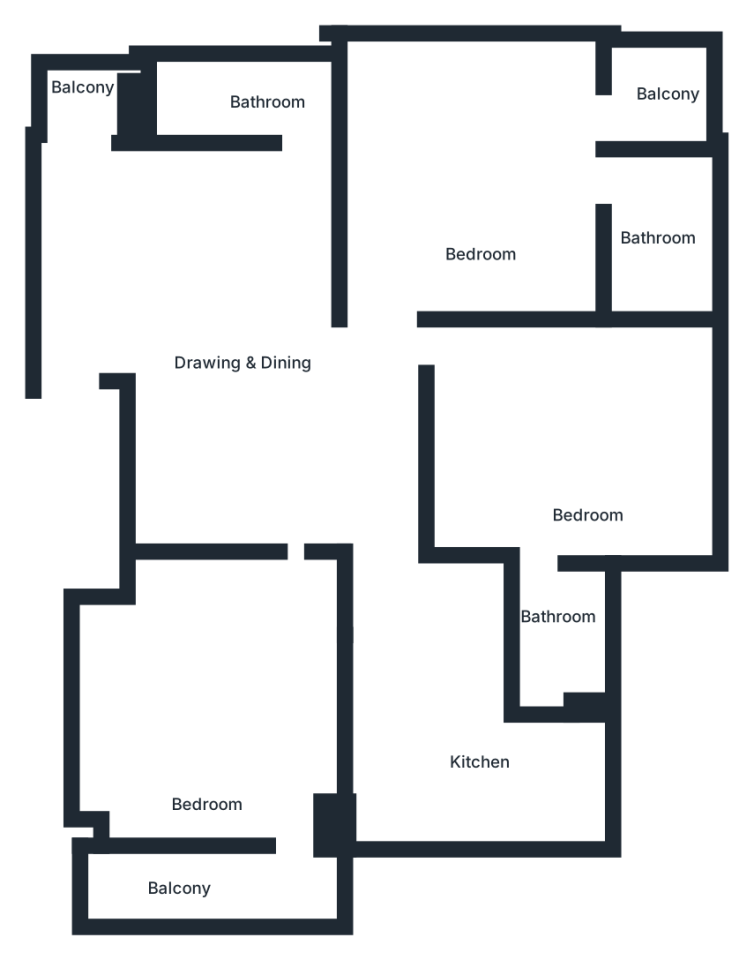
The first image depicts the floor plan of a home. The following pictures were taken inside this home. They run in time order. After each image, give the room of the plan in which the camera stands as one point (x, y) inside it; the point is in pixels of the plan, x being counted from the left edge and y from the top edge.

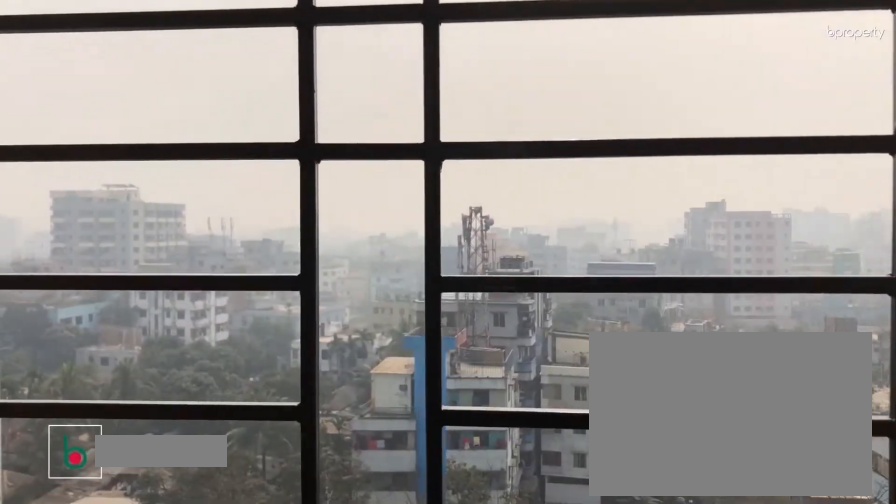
(89, 85)
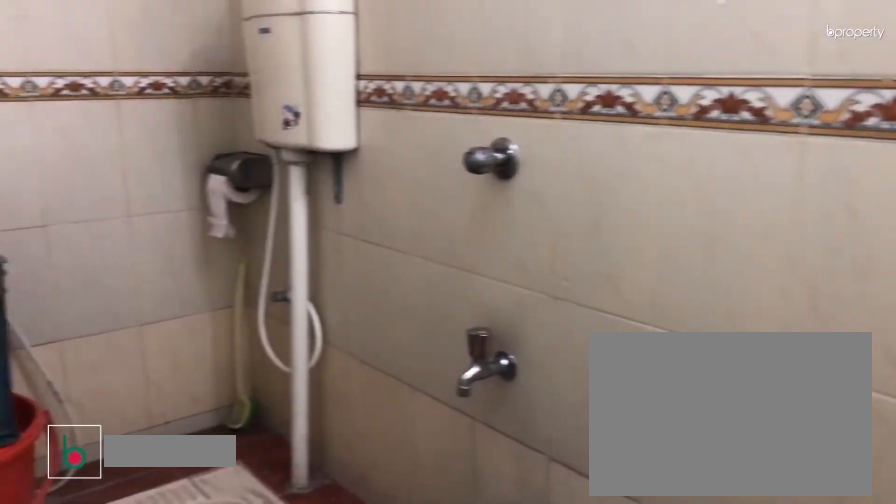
(259, 98)
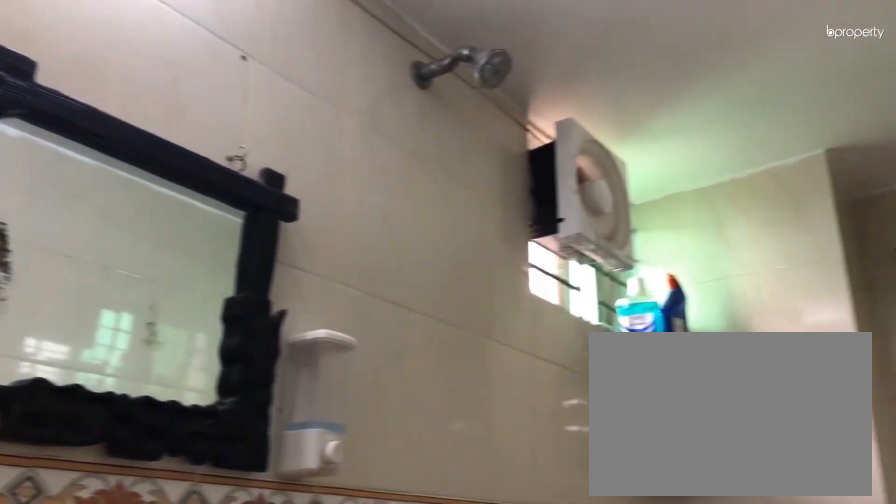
(560, 640)
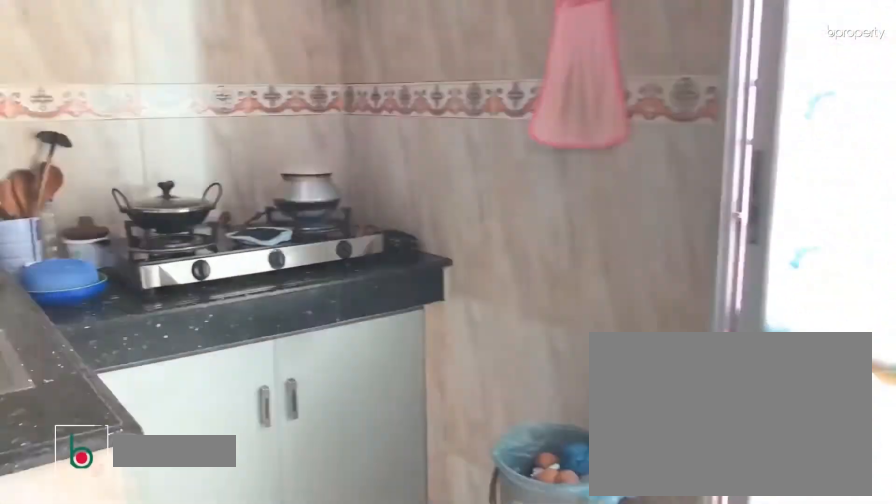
(496, 778)
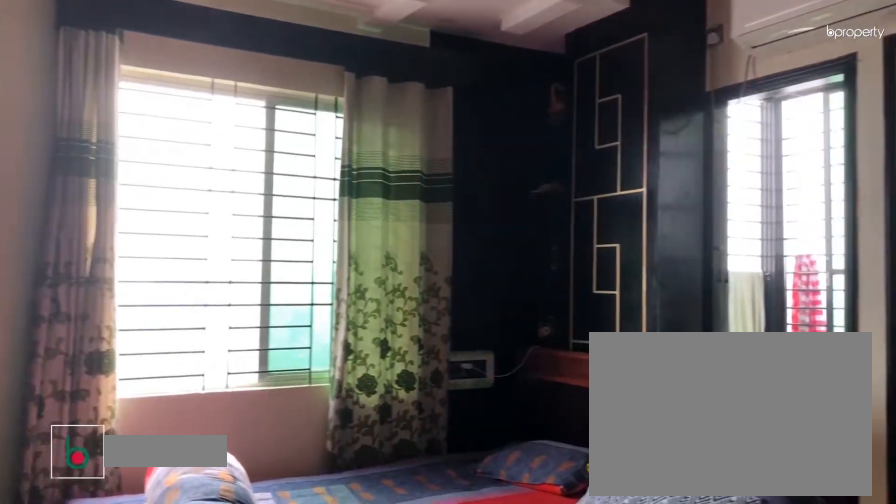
(482, 191)
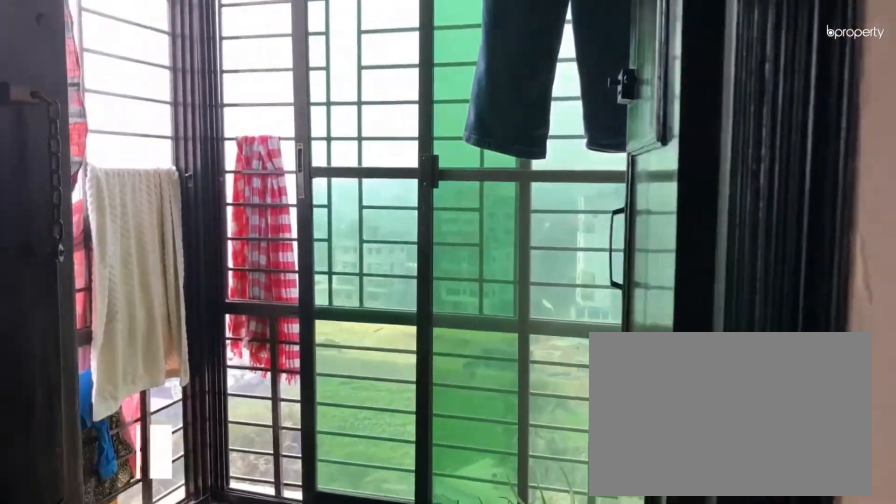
(671, 99)
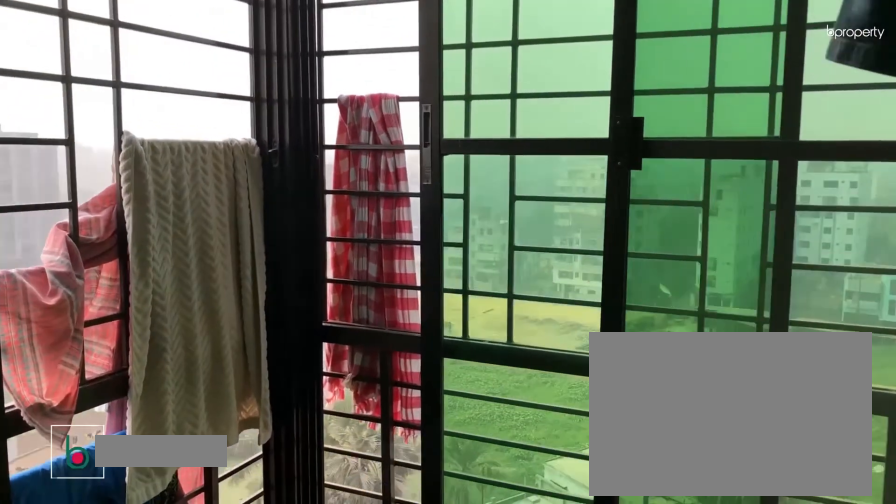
(671, 99)
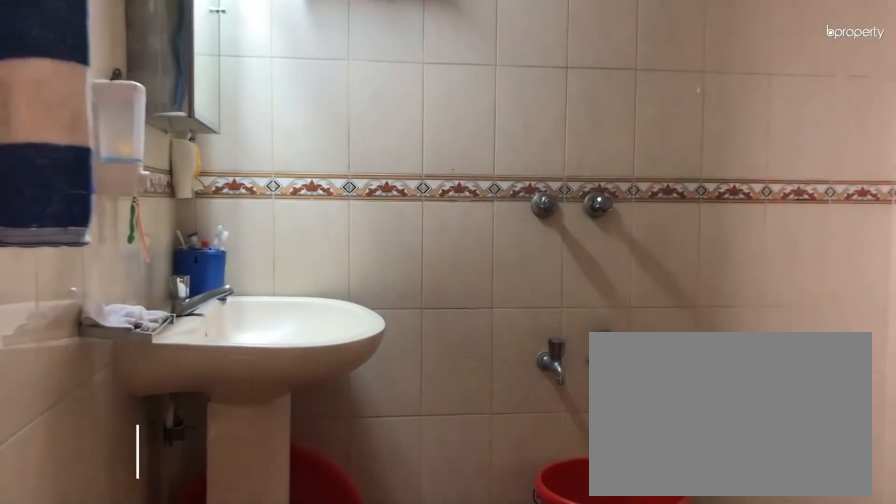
(659, 229)
